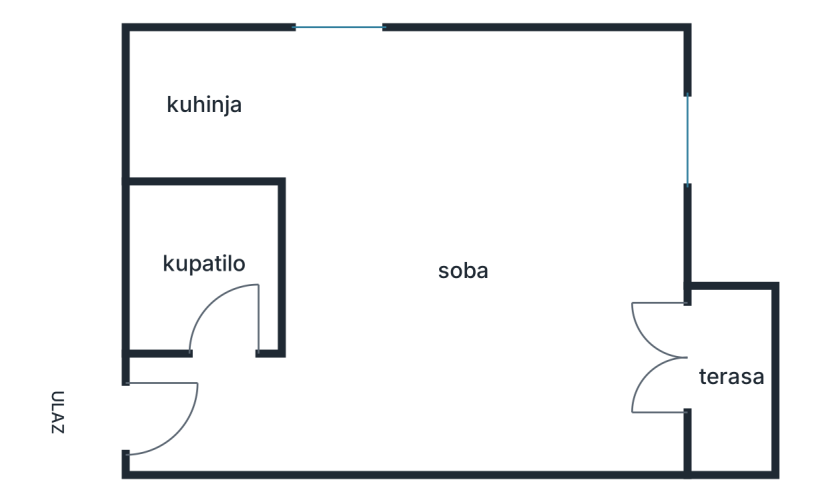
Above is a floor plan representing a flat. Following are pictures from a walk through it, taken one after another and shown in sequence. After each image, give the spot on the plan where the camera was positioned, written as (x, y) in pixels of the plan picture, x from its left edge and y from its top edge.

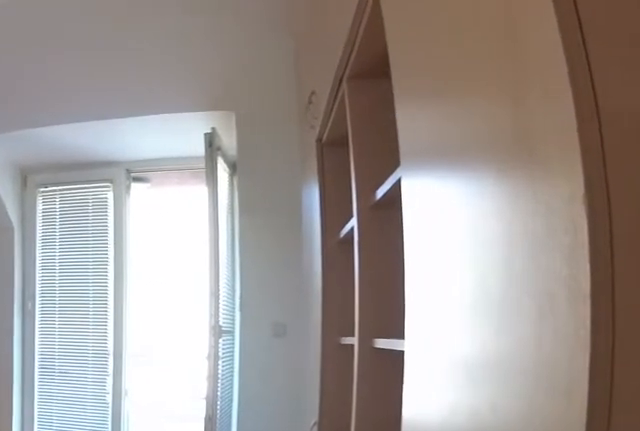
(268, 421)
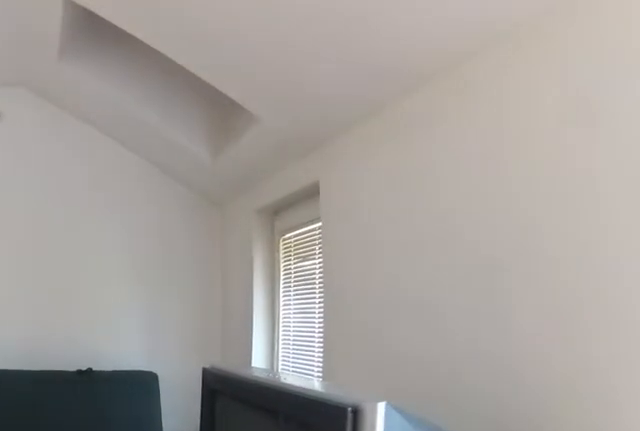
(587, 304)
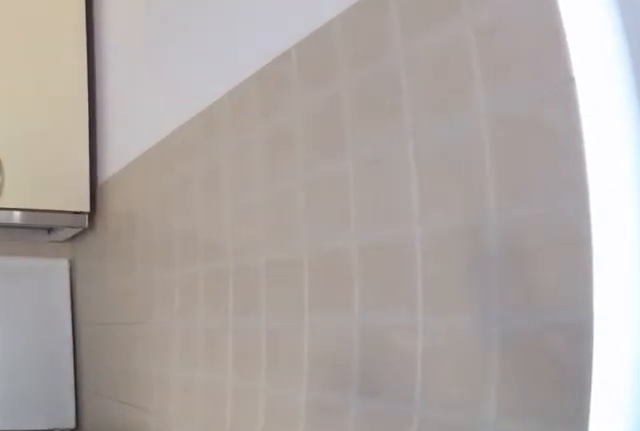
(223, 95)
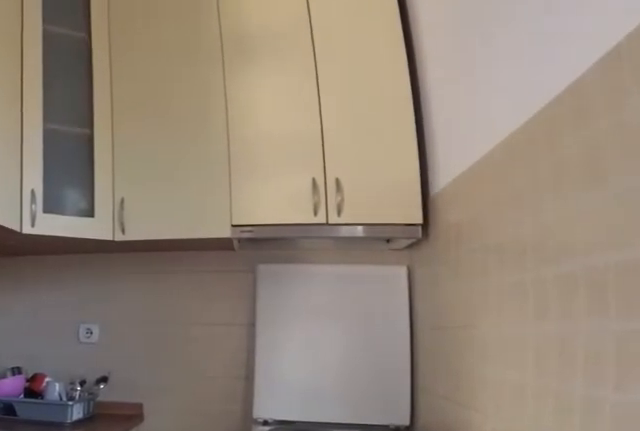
(234, 80)
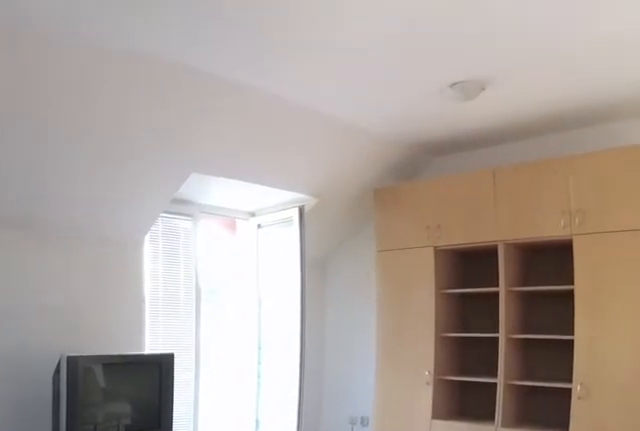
(276, 49)
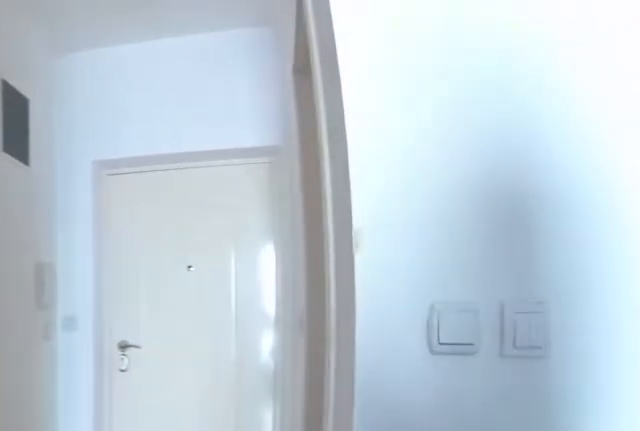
(340, 391)
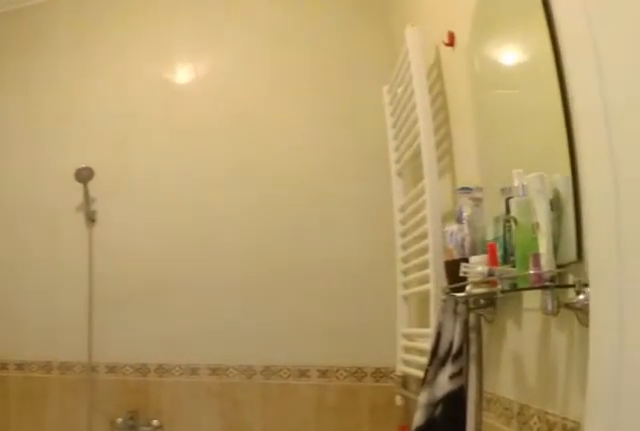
(262, 384)
